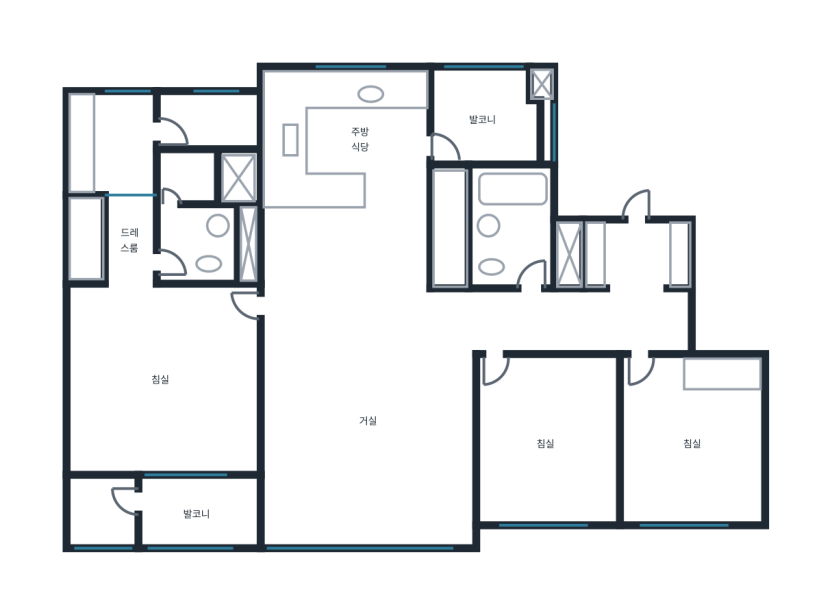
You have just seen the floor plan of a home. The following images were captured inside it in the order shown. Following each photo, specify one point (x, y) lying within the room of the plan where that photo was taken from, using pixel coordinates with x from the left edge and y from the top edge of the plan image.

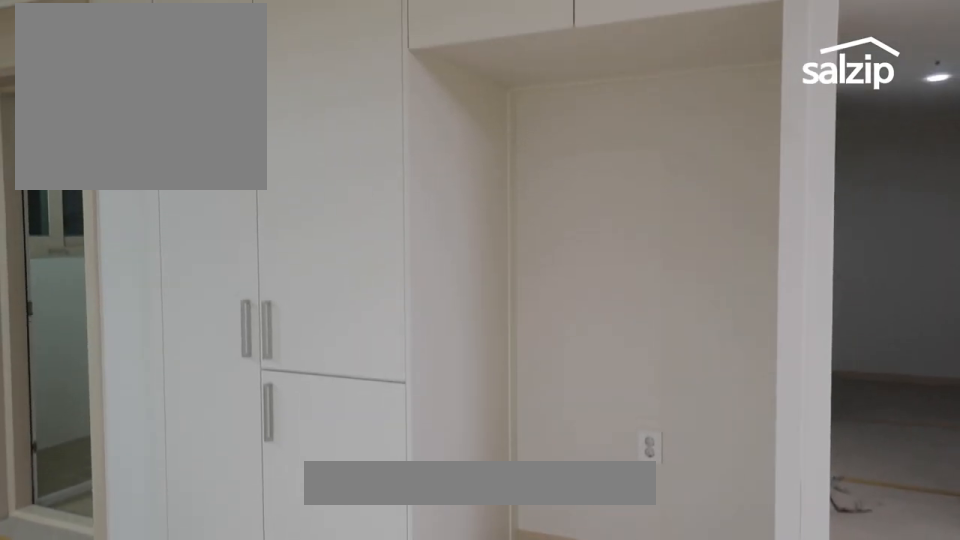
(335, 140)
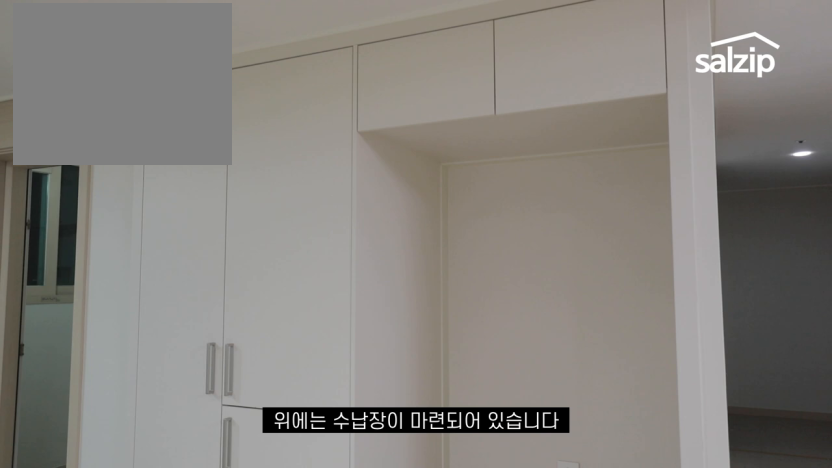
(335, 140)
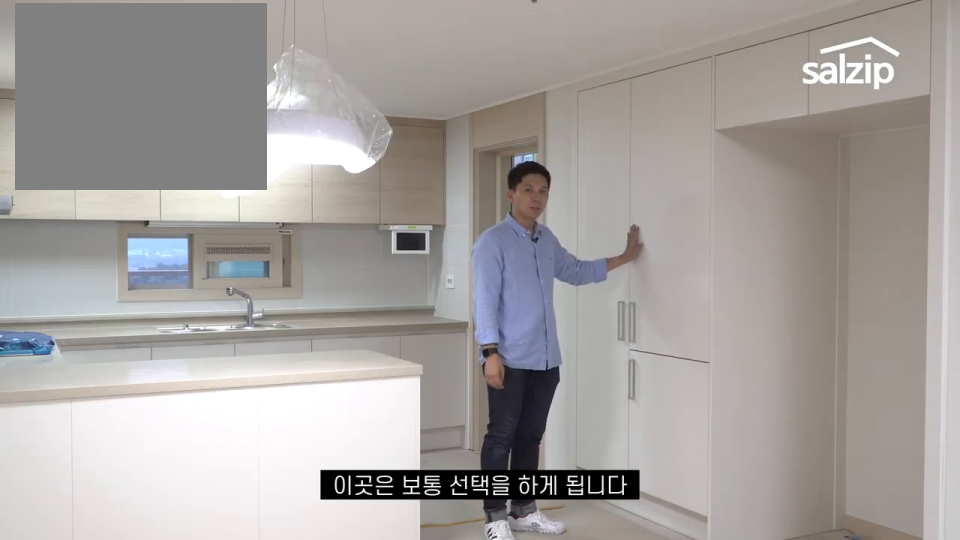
(328, 118)
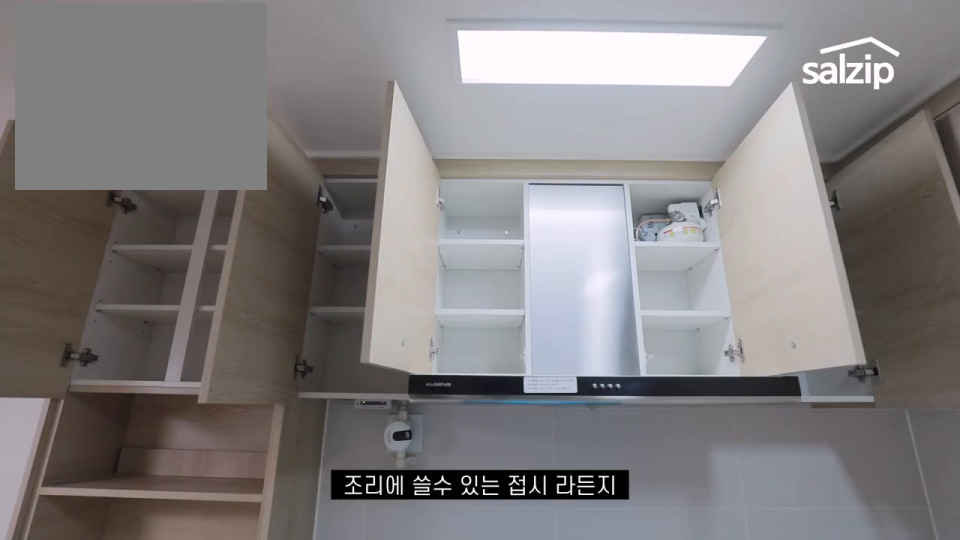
(328, 134)
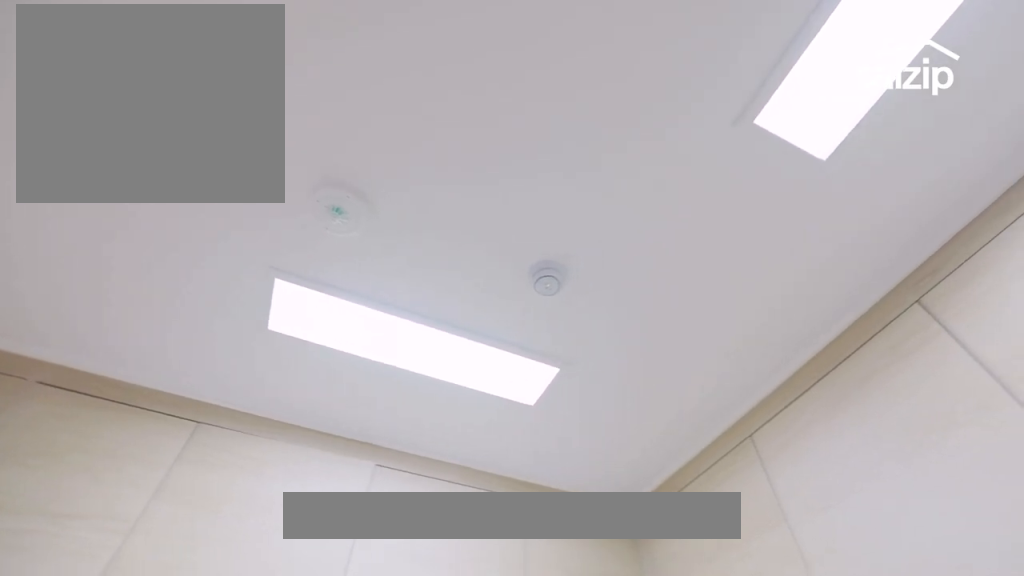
(342, 142)
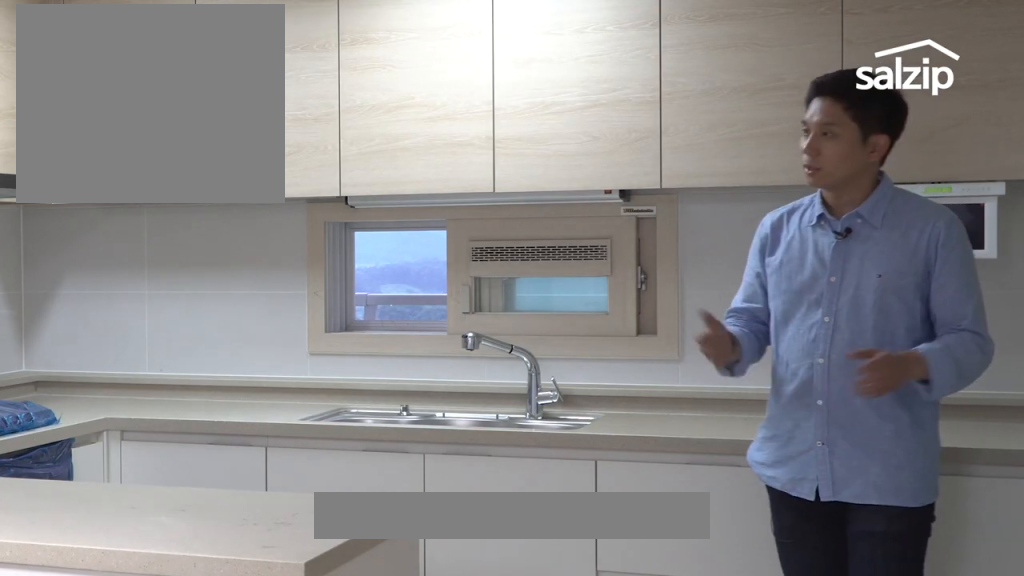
(324, 125)
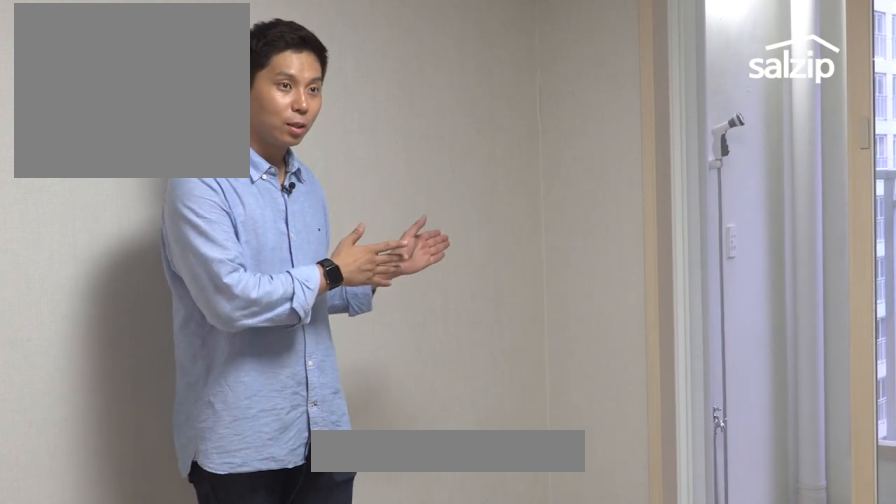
(167, 376)
